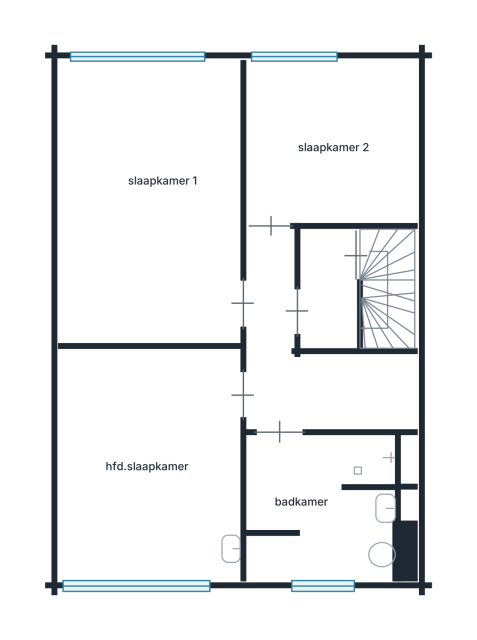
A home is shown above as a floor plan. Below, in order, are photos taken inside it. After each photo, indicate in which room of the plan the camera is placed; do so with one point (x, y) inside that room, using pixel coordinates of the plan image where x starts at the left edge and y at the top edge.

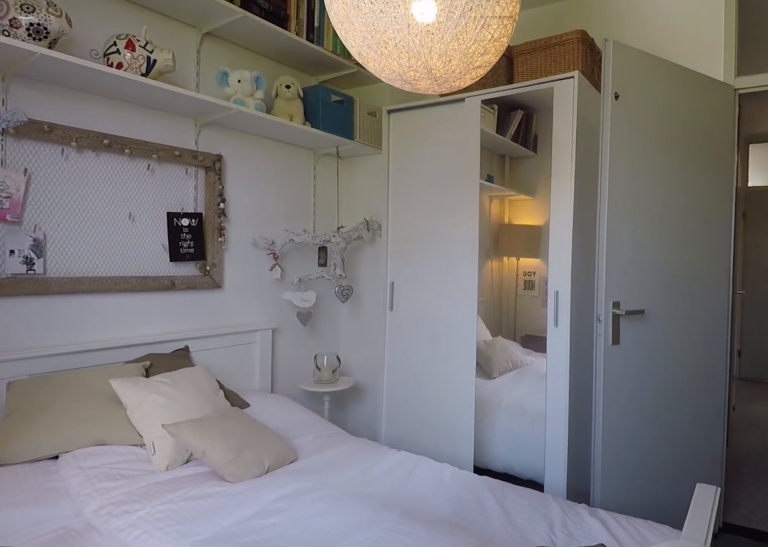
(330, 142)
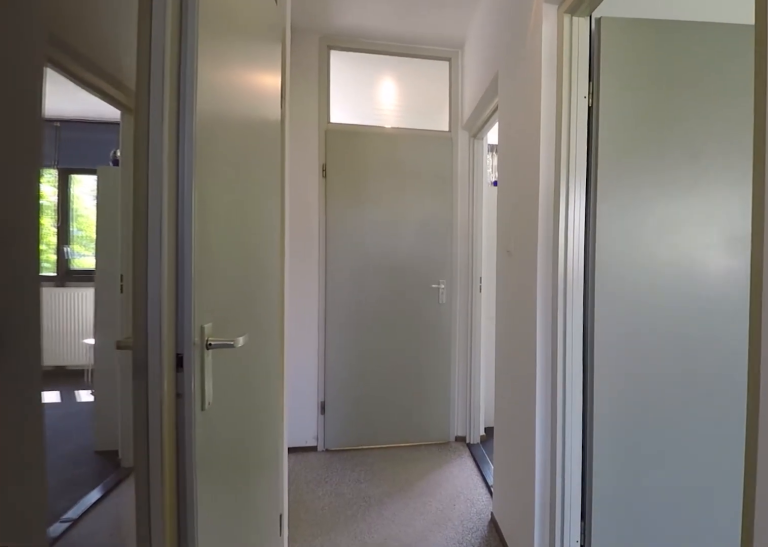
(311, 360)
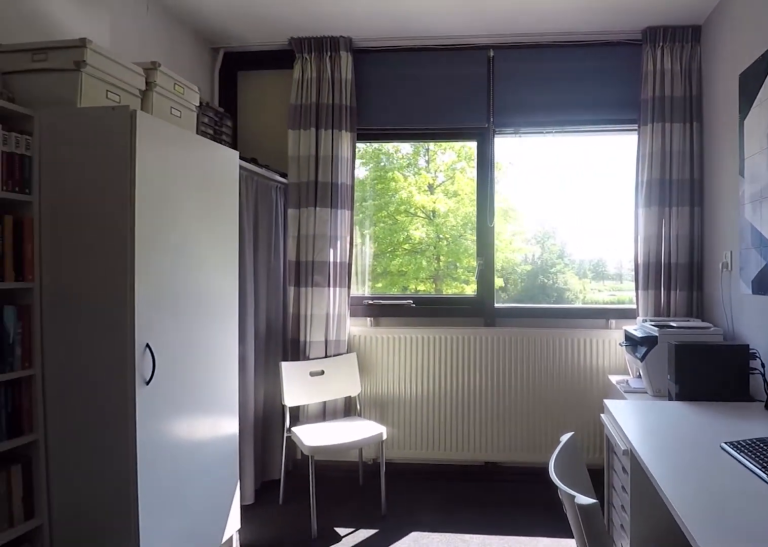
(151, 465)
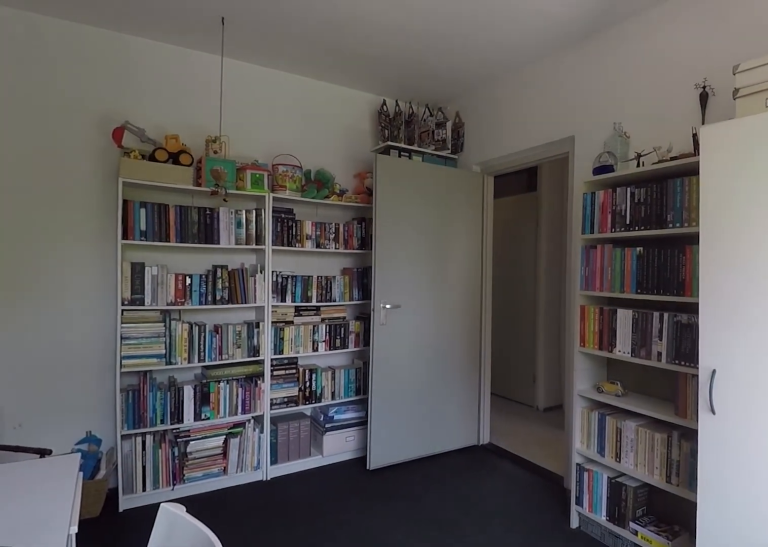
(230, 549)
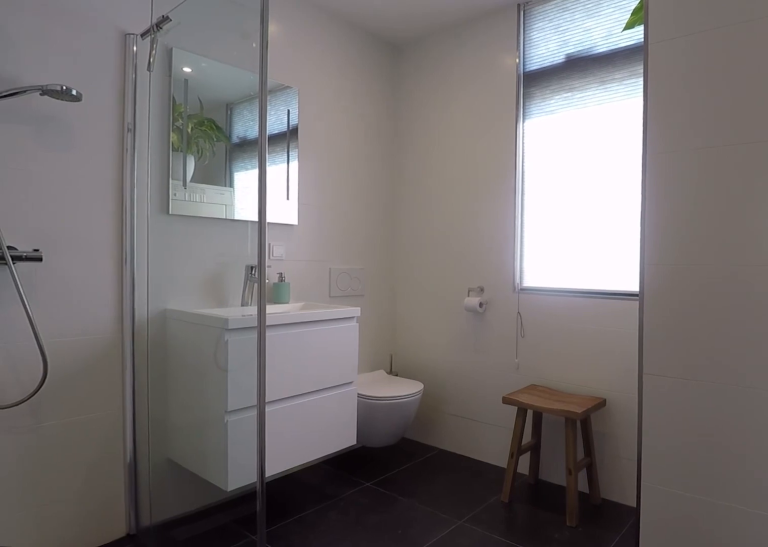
(320, 505)
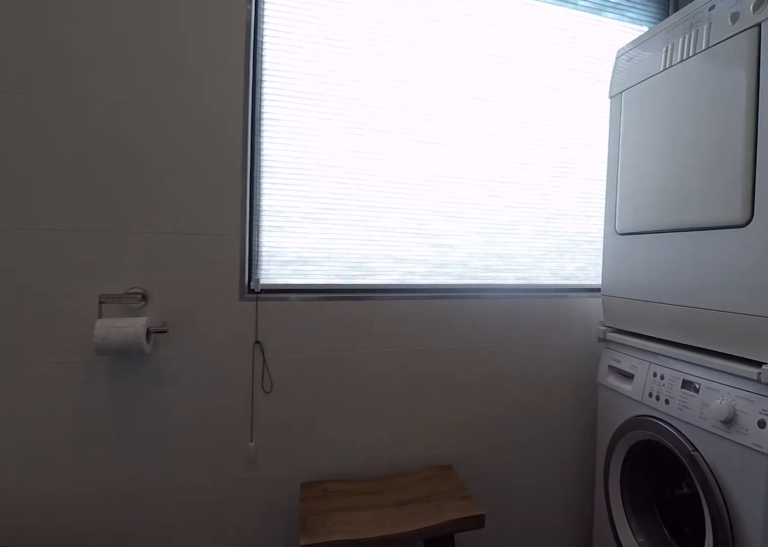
(320, 505)
